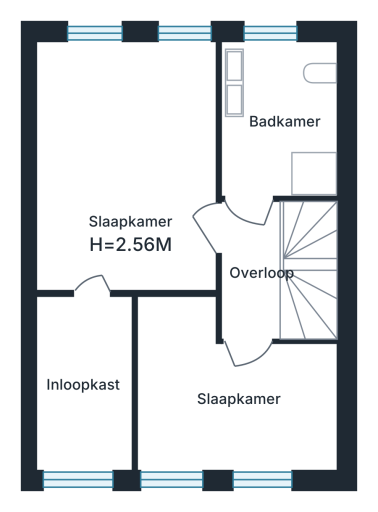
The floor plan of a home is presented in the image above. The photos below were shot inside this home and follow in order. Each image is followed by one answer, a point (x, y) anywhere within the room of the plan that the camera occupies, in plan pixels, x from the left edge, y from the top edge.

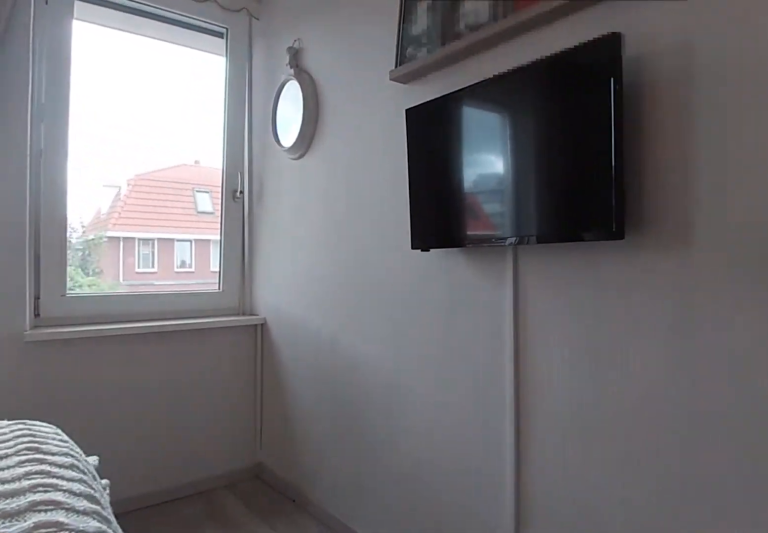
(127, 167)
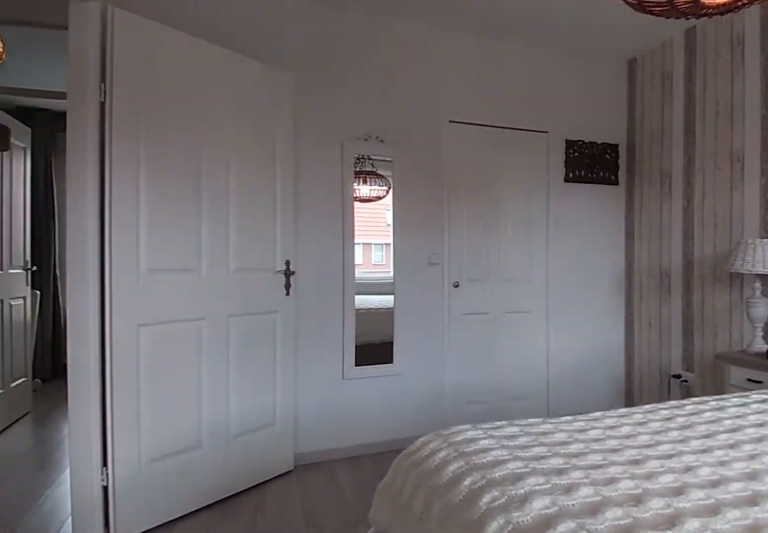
(127, 167)
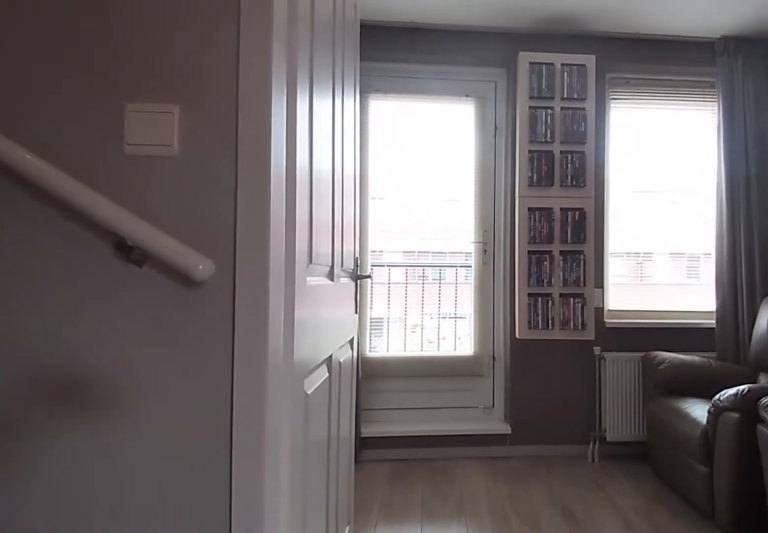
(250, 273)
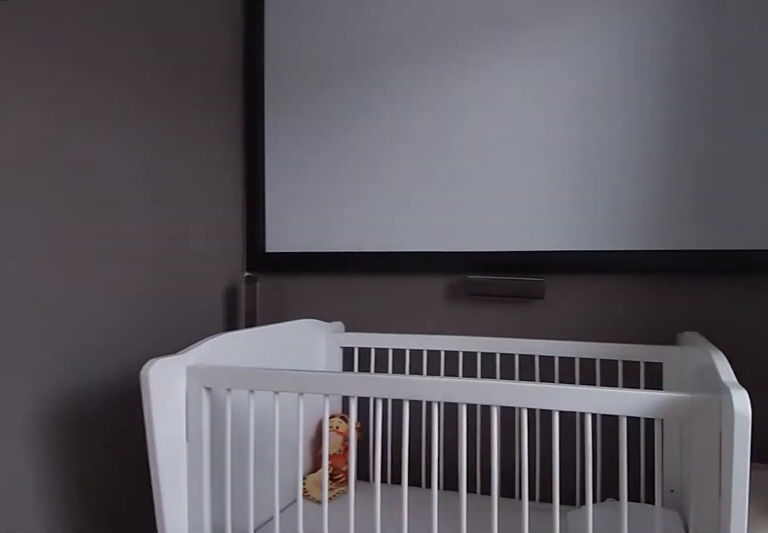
(246, 454)
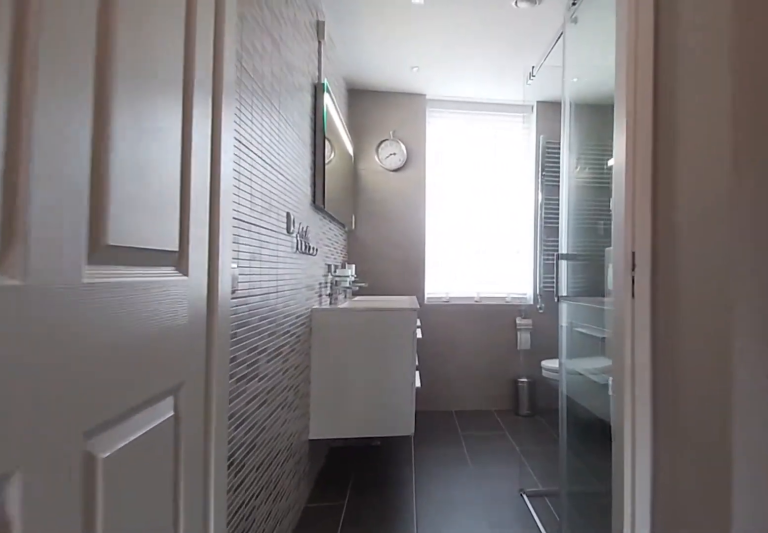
(250, 273)
